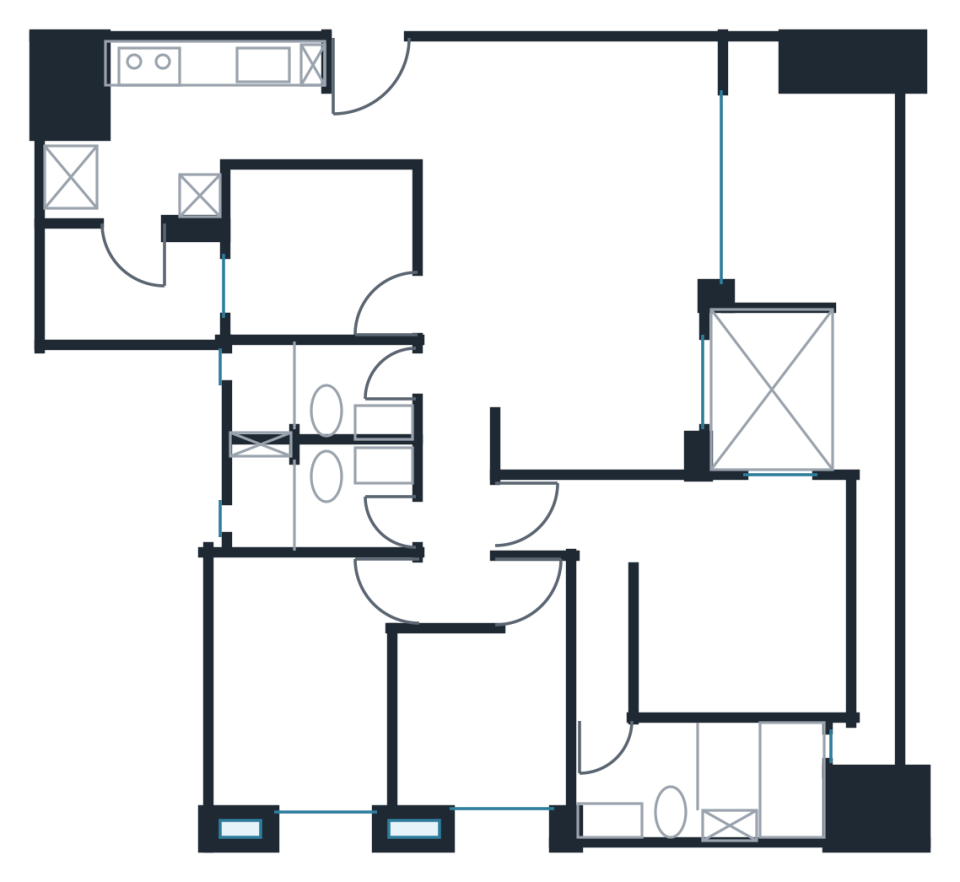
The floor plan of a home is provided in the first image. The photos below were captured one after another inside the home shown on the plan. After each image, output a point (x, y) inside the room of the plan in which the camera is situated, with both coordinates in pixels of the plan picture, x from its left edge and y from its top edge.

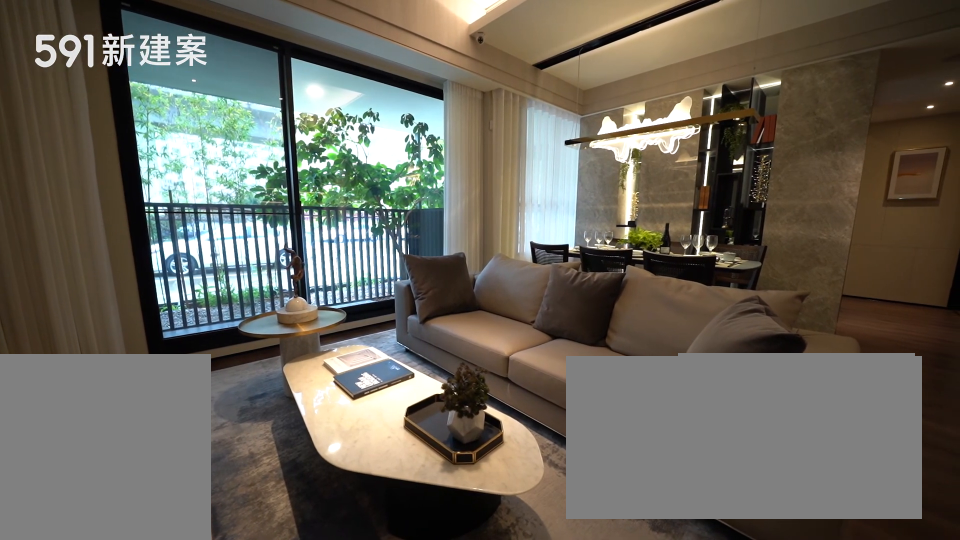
(578, 159)
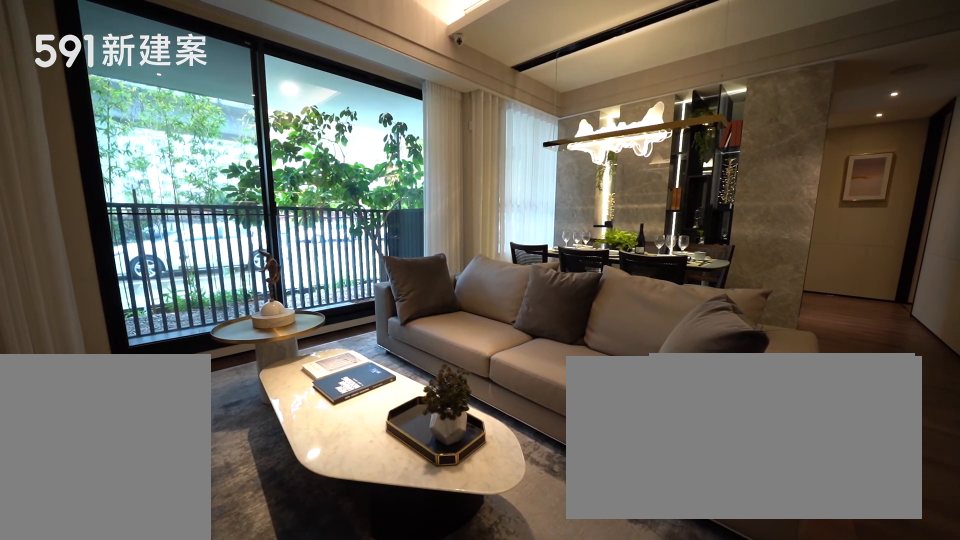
(578, 159)
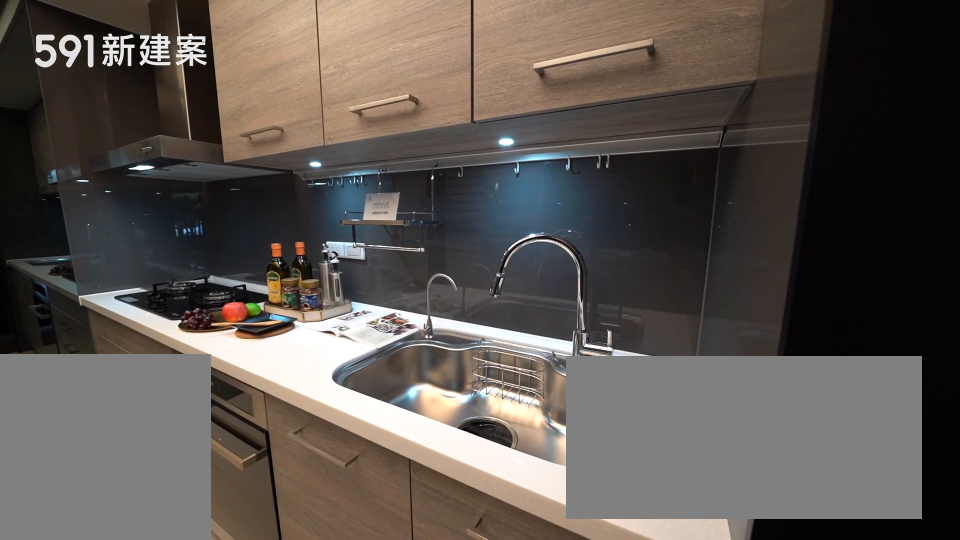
(208, 101)
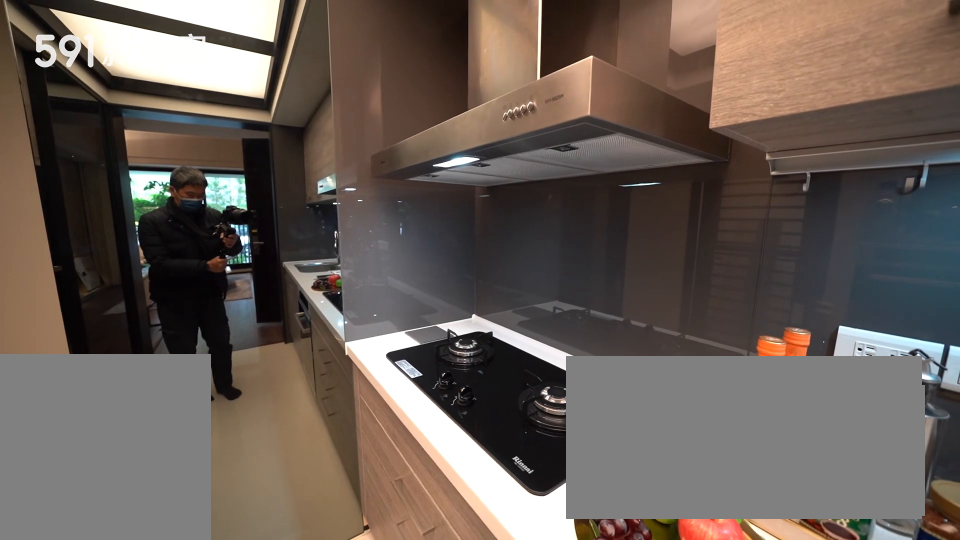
(208, 101)
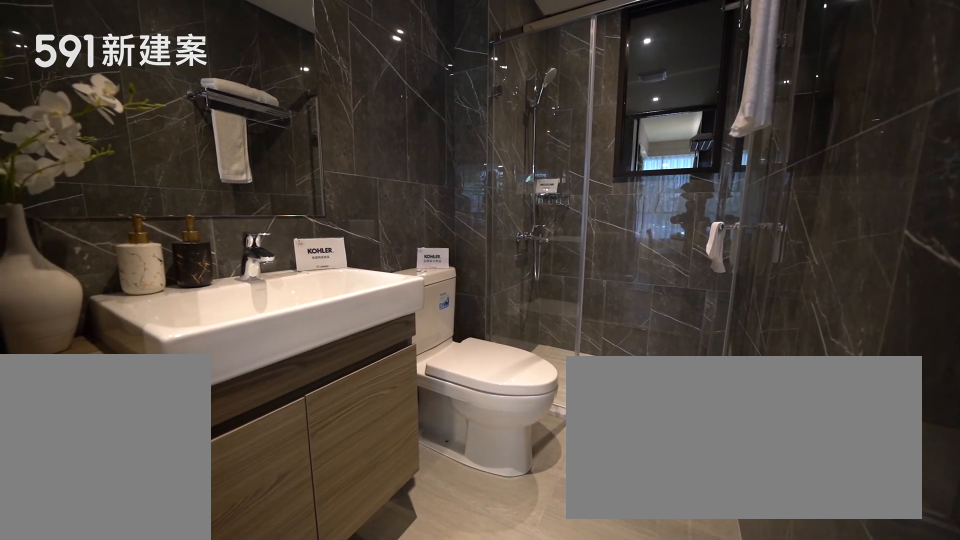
(312, 393)
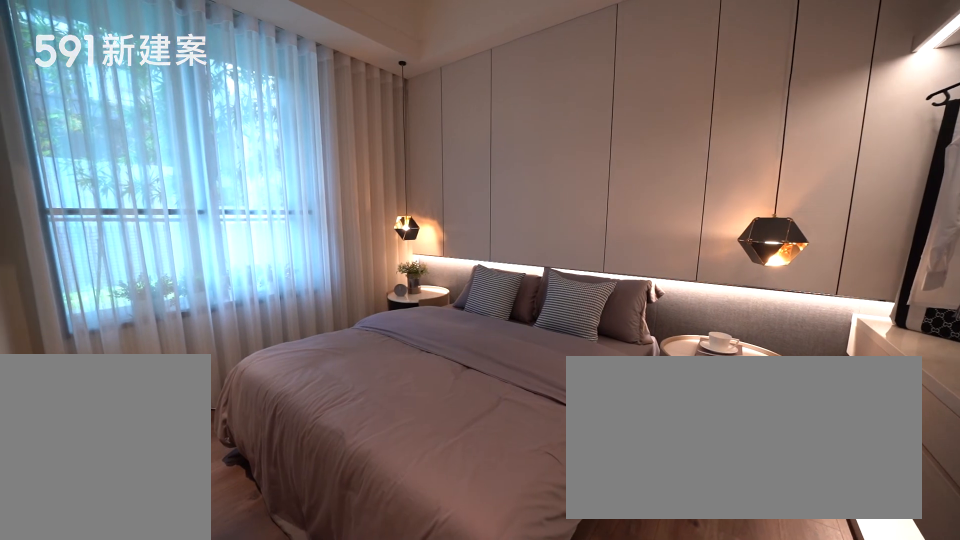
(296, 686)
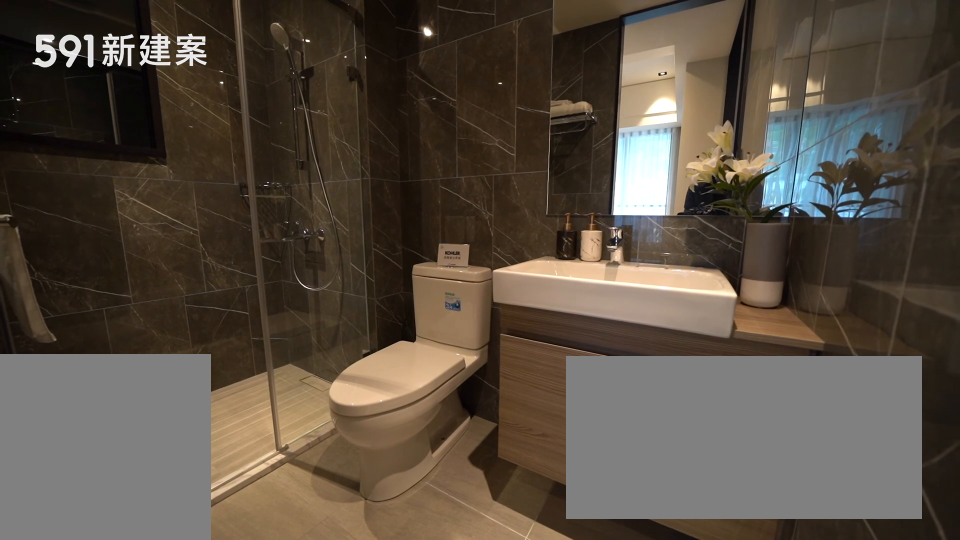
(309, 497)
